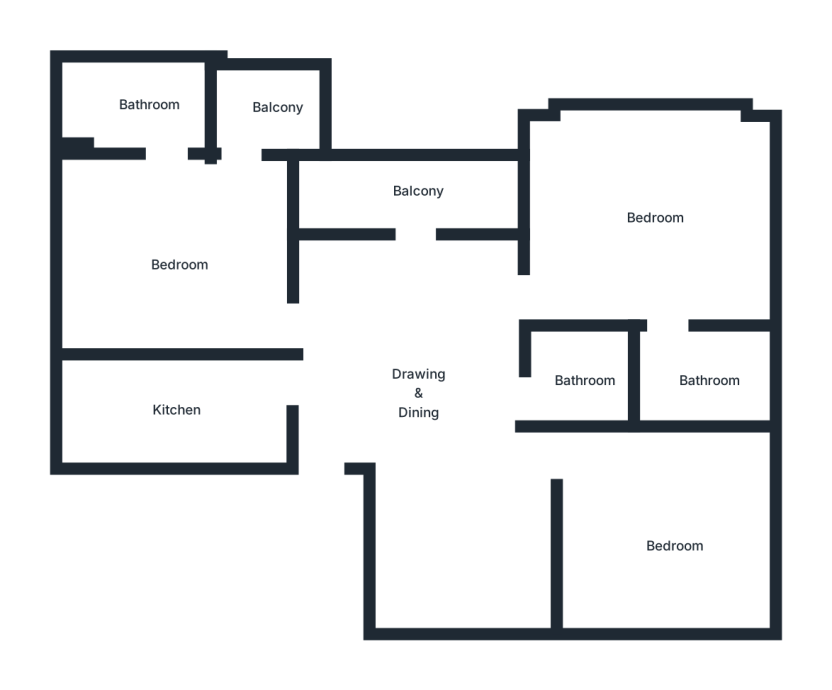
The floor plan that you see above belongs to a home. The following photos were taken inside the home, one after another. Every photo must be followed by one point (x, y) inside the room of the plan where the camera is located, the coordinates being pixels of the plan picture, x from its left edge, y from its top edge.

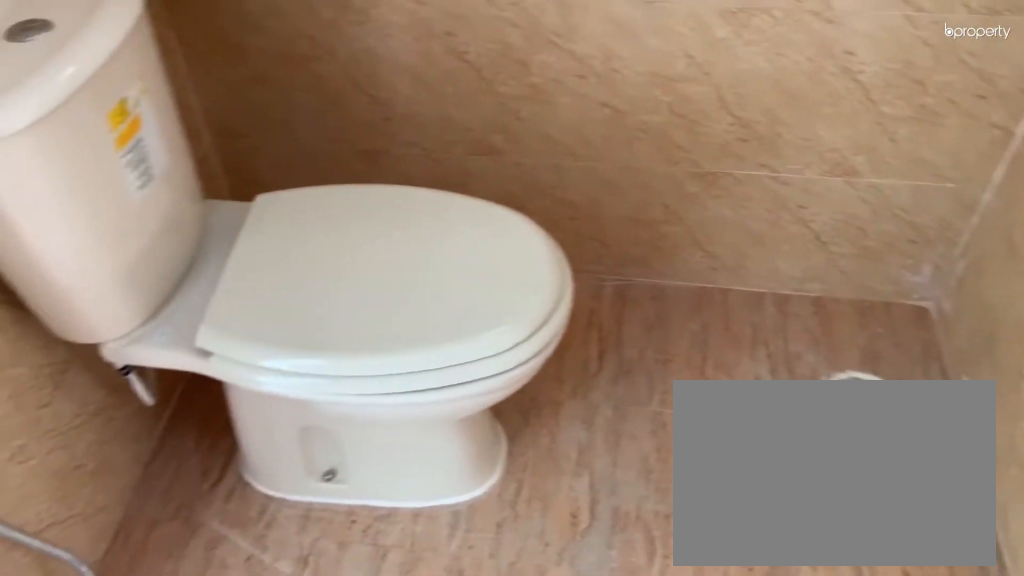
(708, 374)
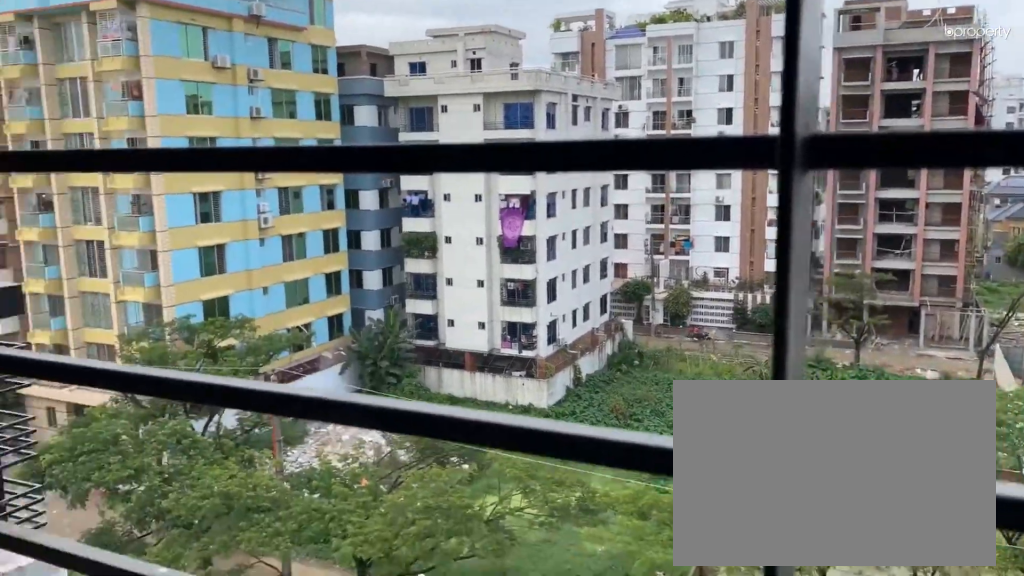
(418, 196)
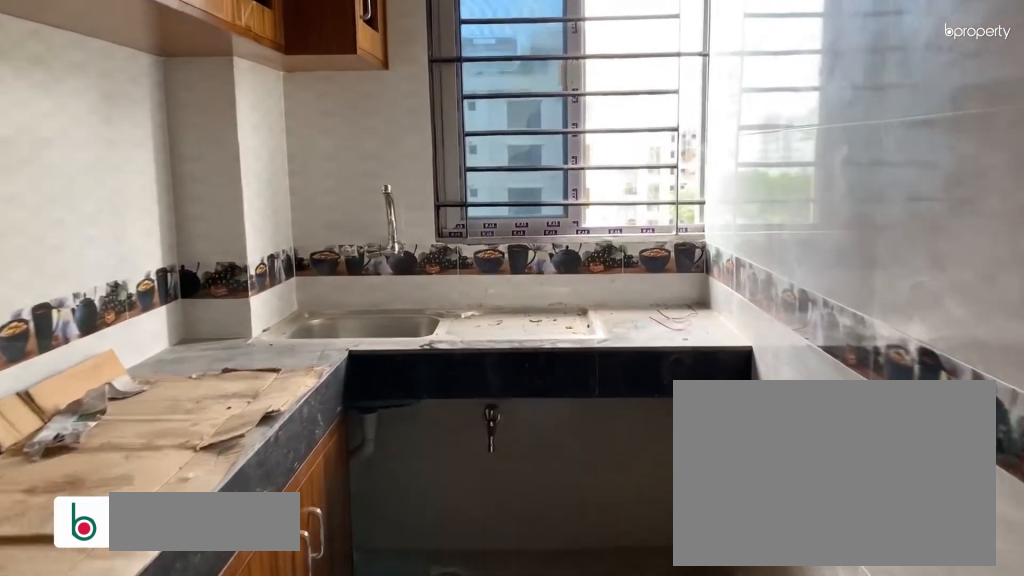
(176, 409)
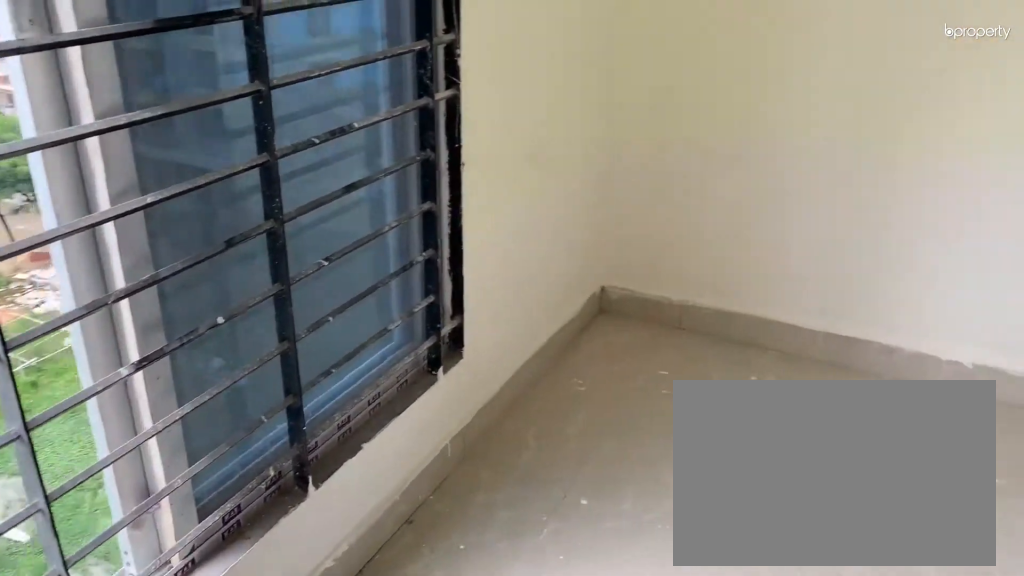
(180, 267)
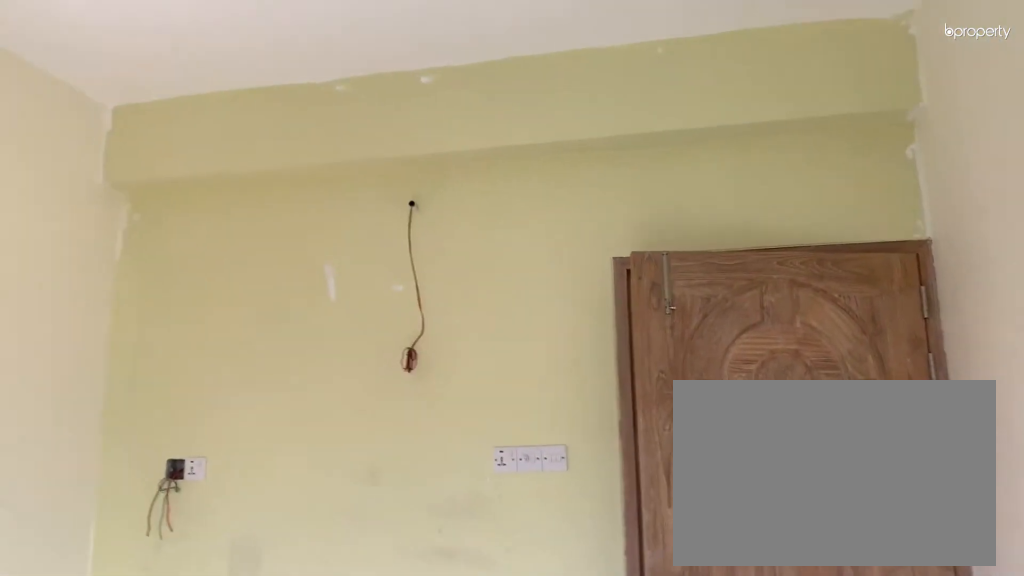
(180, 267)
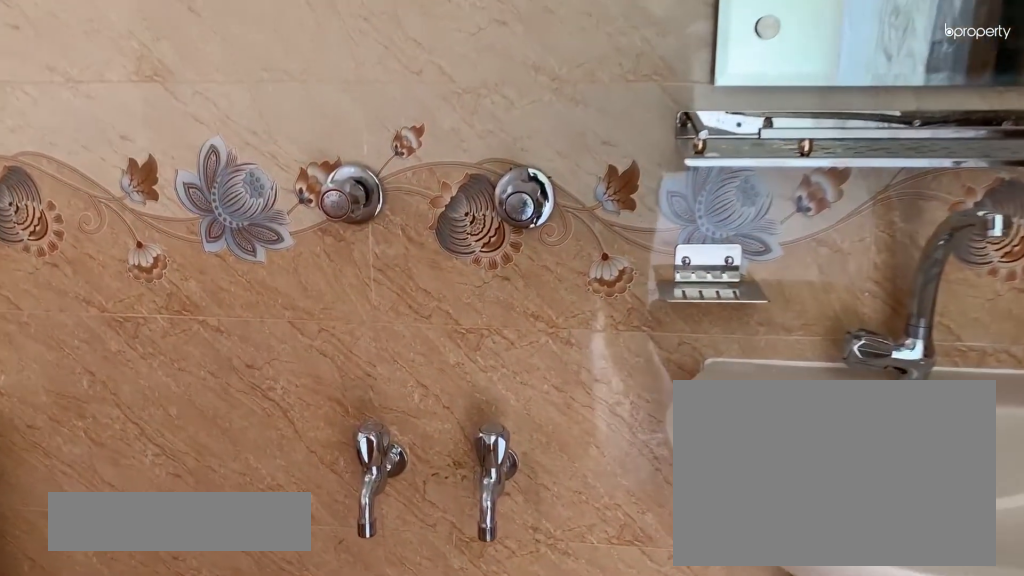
(149, 106)
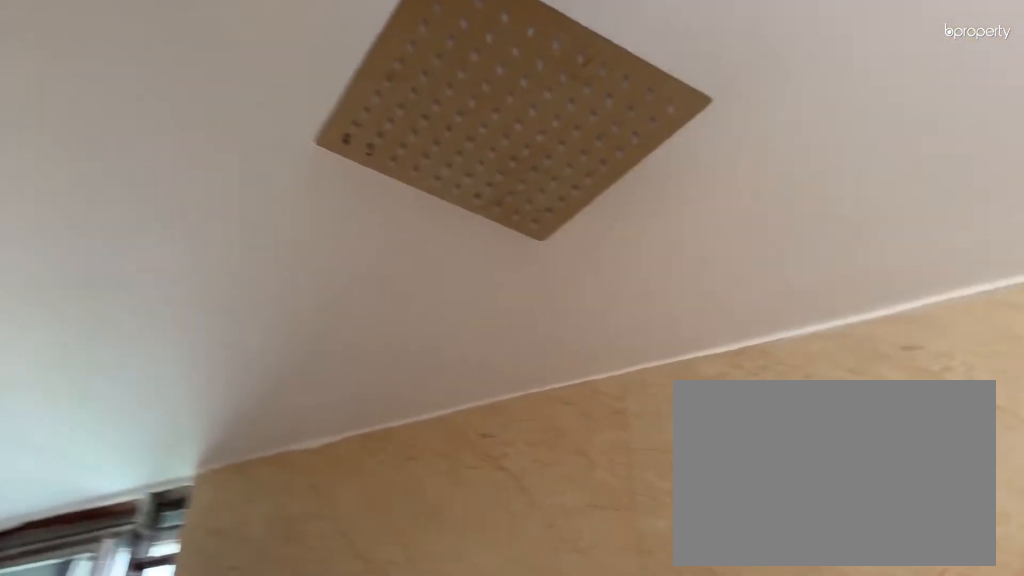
(149, 106)
